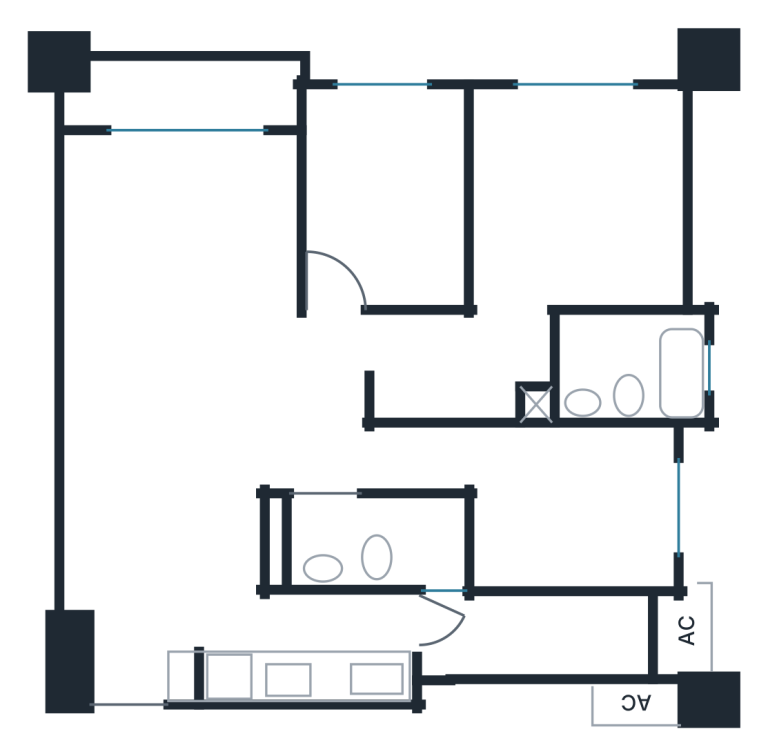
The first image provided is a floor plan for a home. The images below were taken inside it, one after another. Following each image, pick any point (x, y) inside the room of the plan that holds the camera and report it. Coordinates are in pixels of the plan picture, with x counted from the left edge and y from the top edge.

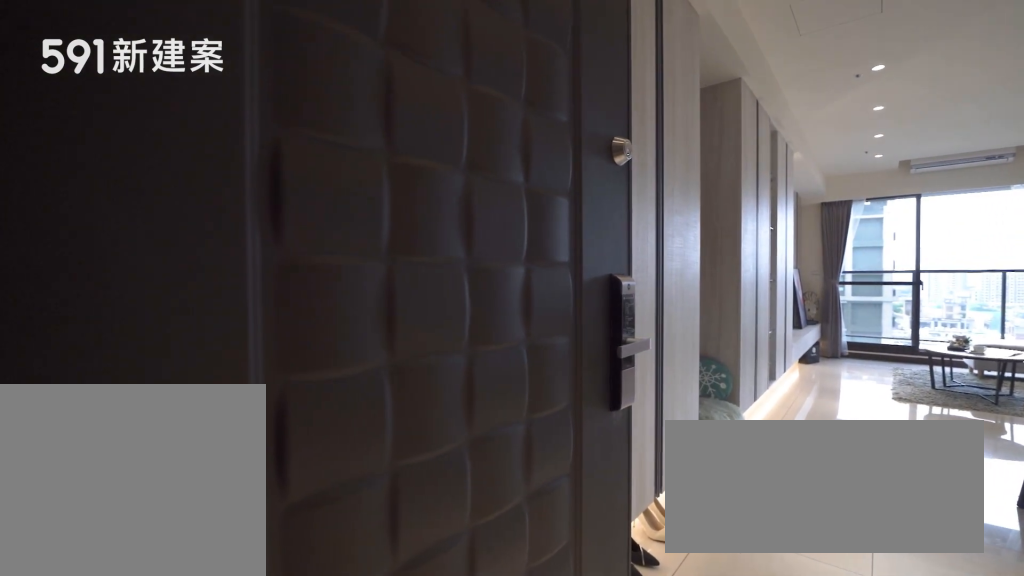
(128, 666)
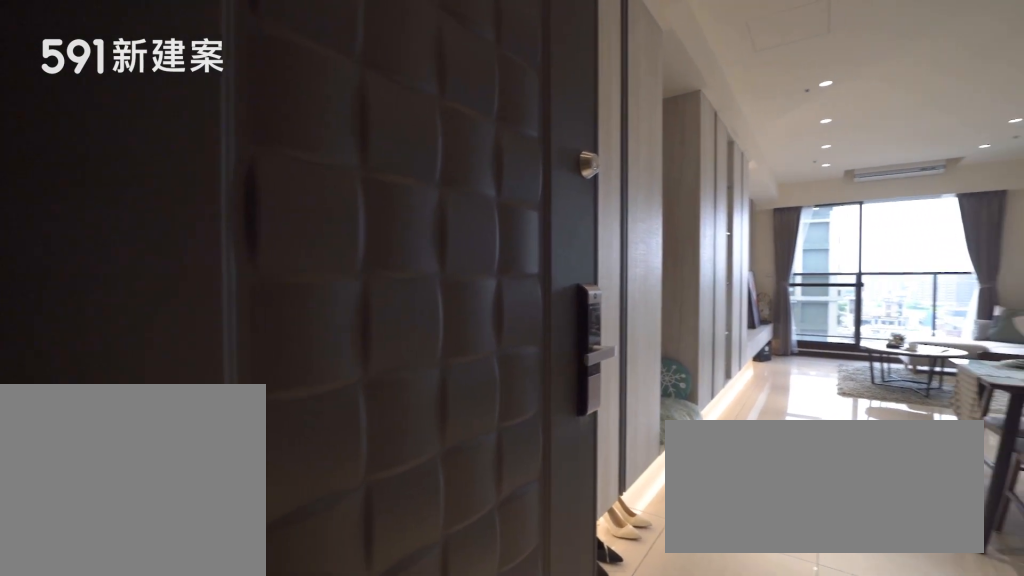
(128, 666)
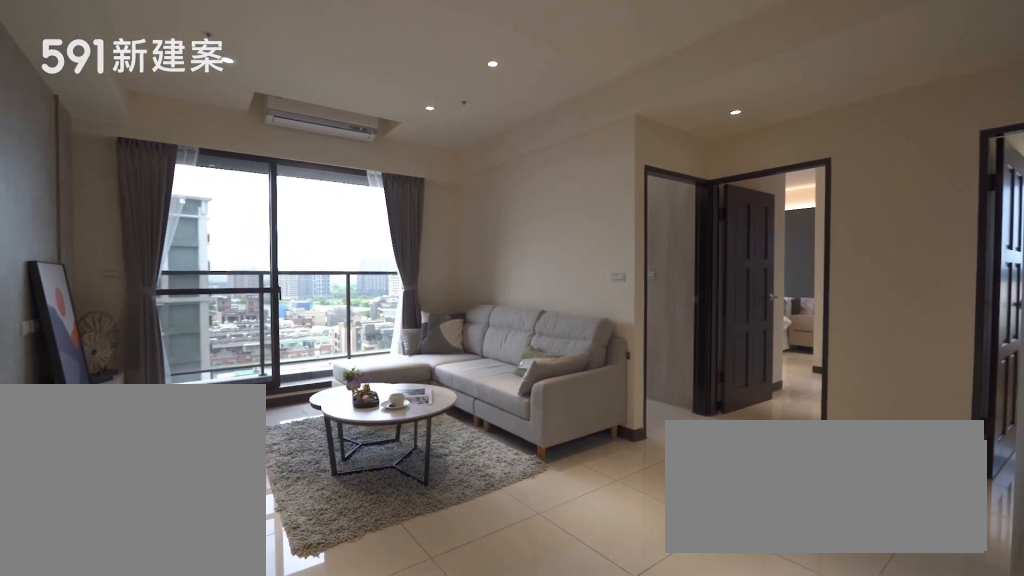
(180, 259)
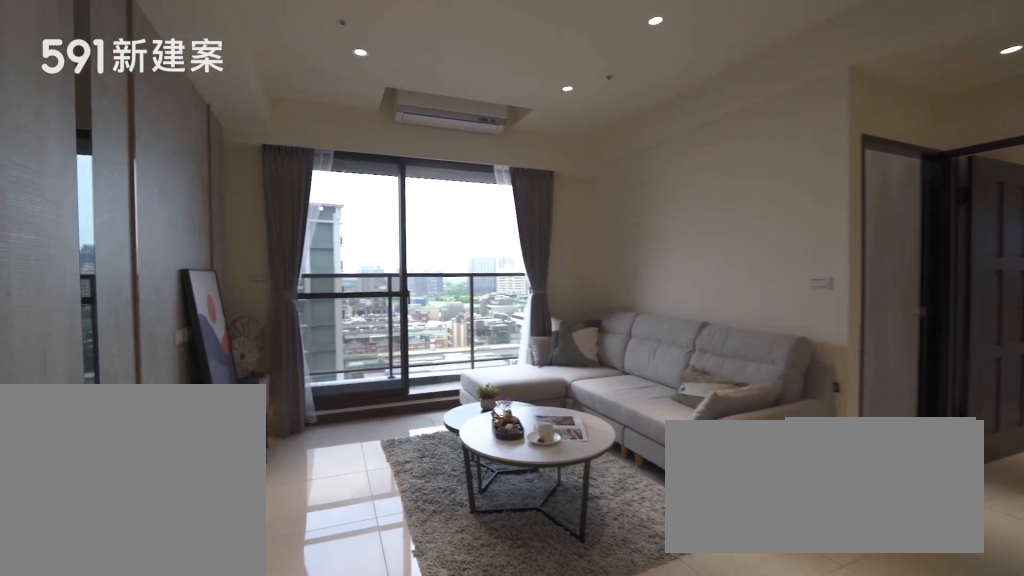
(180, 259)
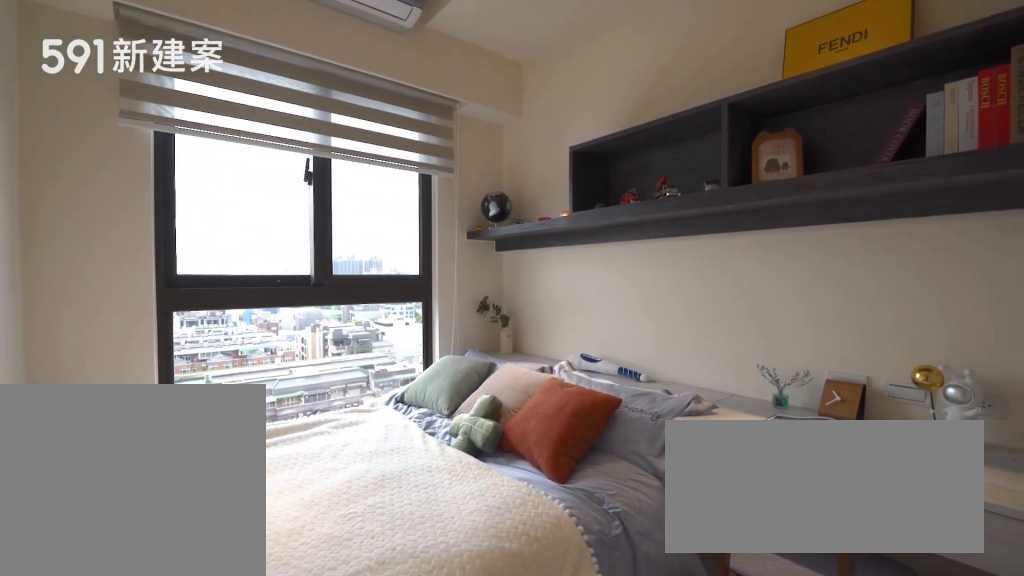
(388, 192)
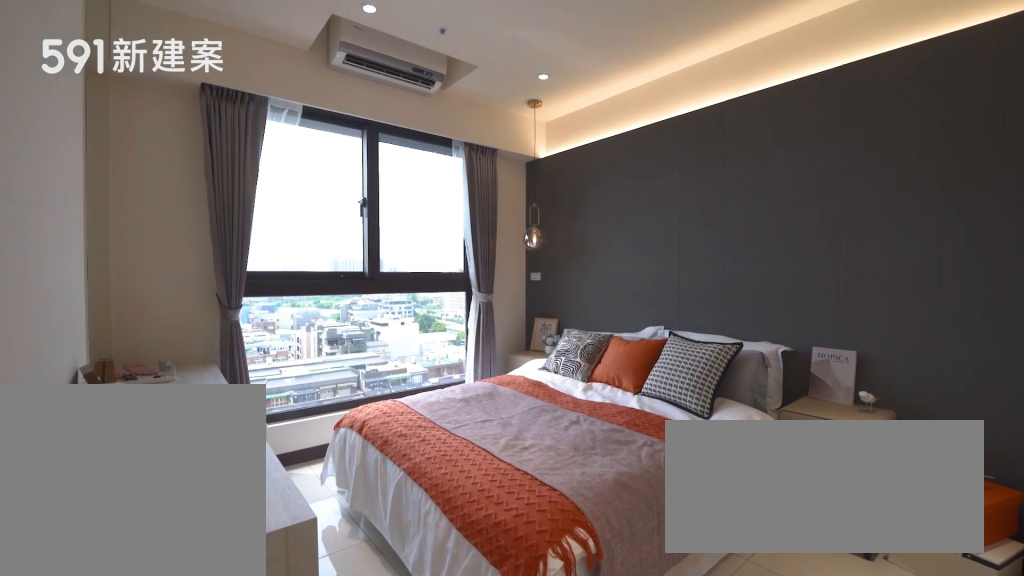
(541, 240)
